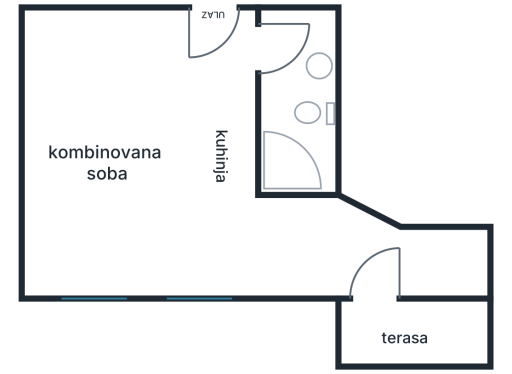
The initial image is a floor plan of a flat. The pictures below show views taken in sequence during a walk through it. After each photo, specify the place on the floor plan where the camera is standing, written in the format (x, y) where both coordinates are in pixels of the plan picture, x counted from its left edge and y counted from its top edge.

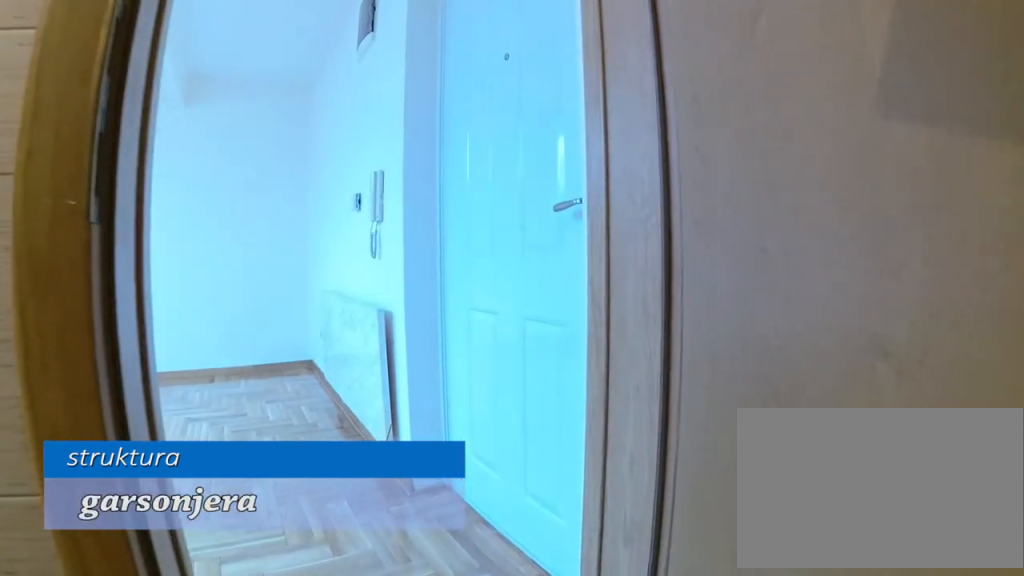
(306, 63)
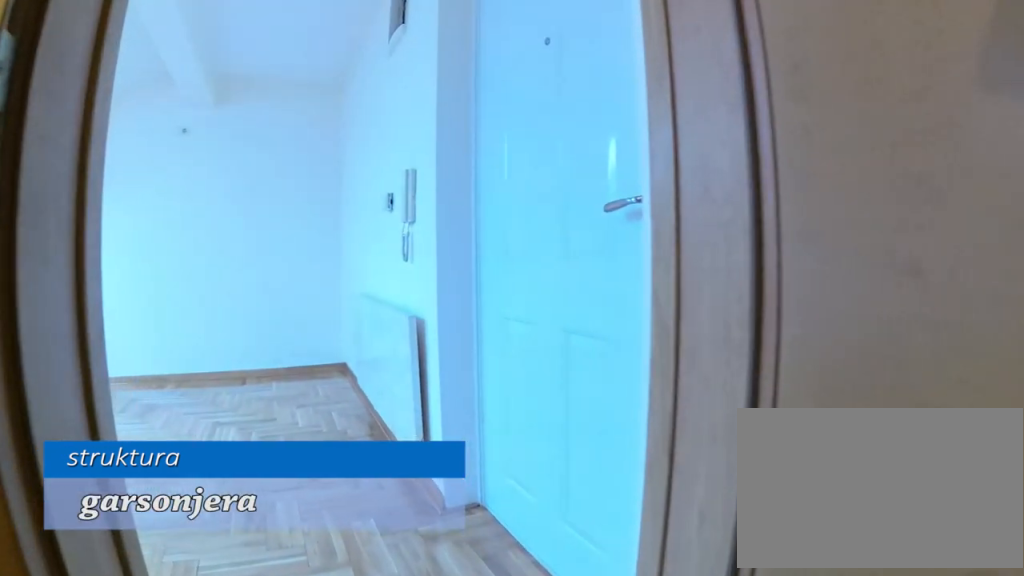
(302, 59)
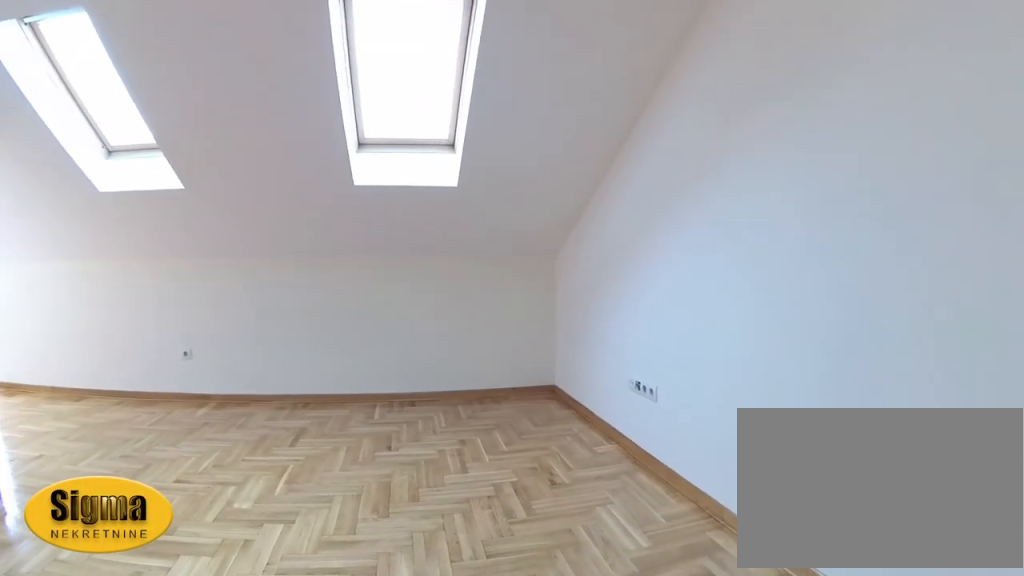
(109, 62)
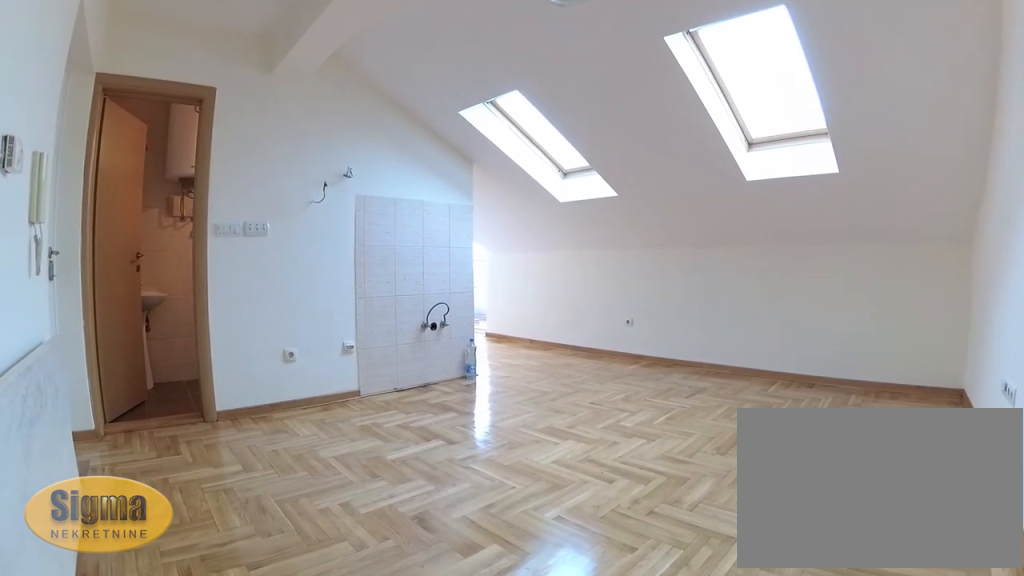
(68, 41)
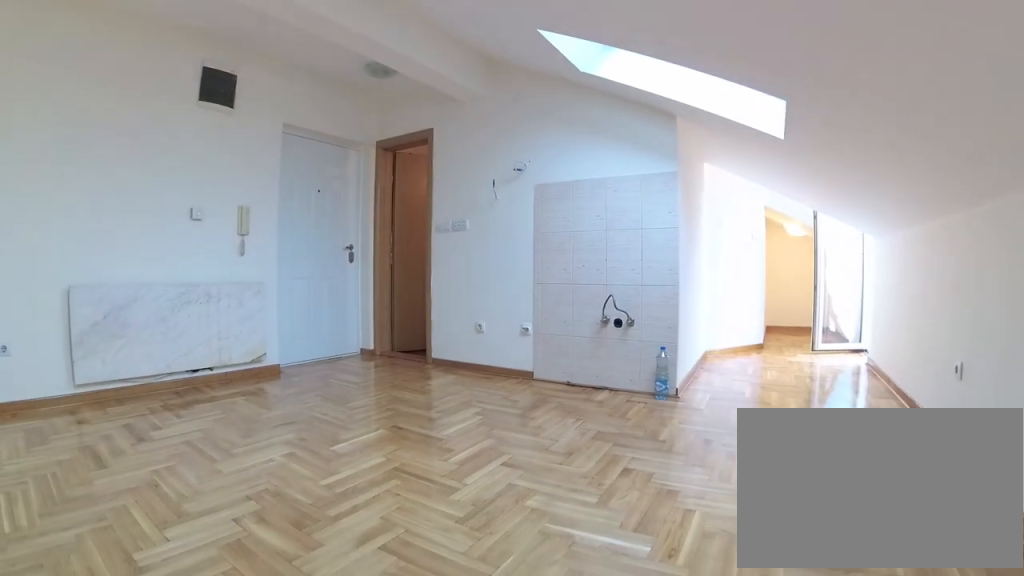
(59, 224)
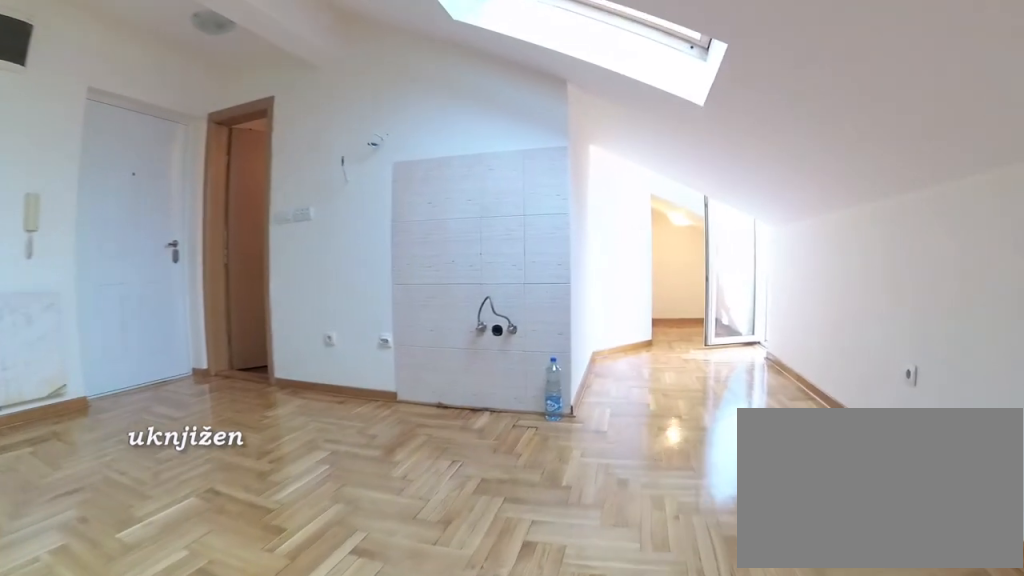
(92, 233)
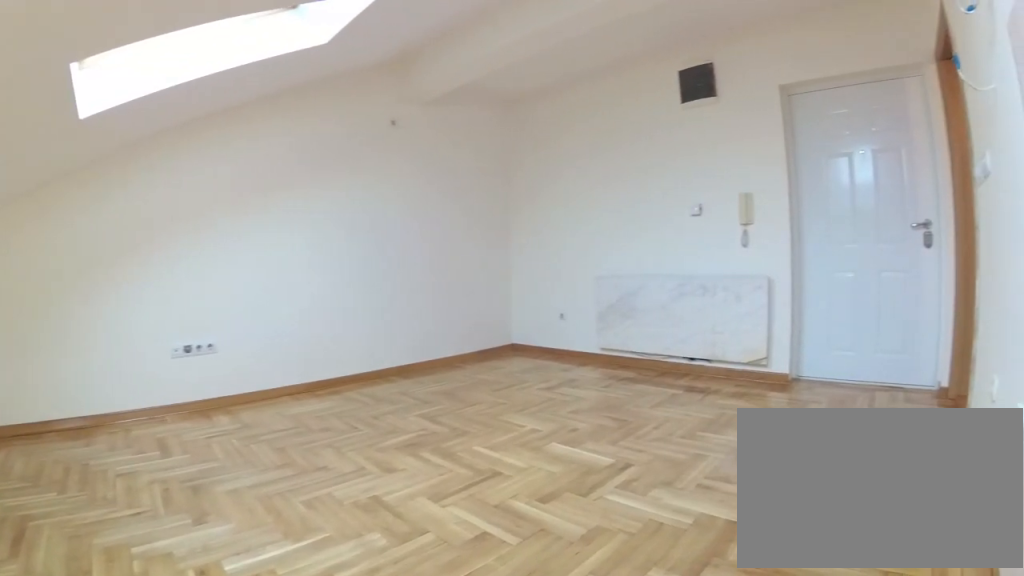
(238, 246)
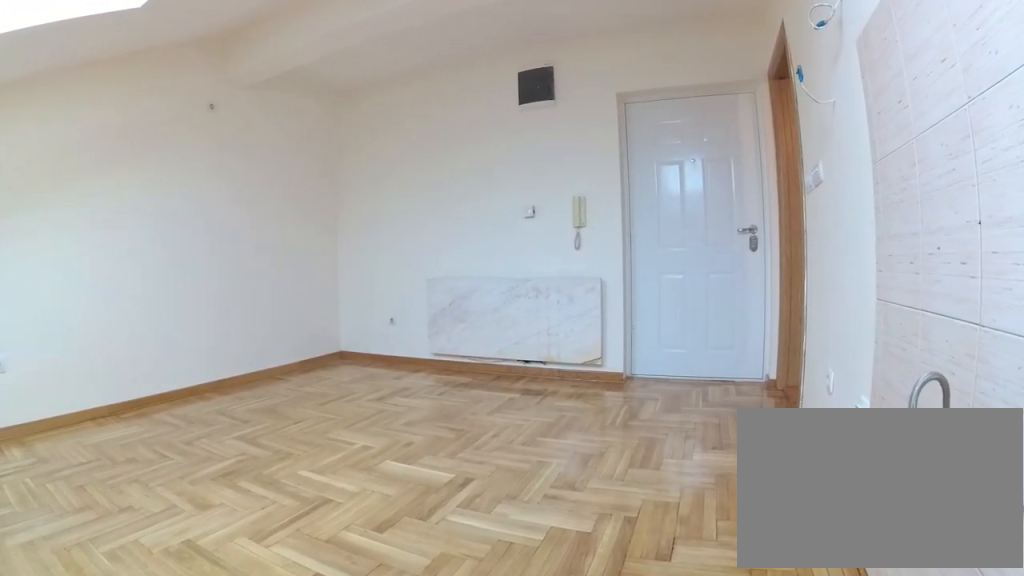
(230, 220)
